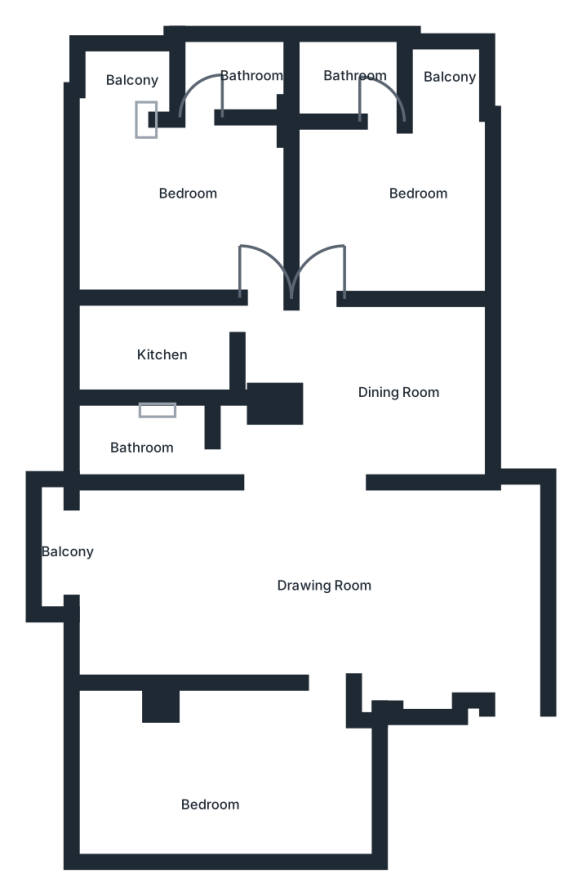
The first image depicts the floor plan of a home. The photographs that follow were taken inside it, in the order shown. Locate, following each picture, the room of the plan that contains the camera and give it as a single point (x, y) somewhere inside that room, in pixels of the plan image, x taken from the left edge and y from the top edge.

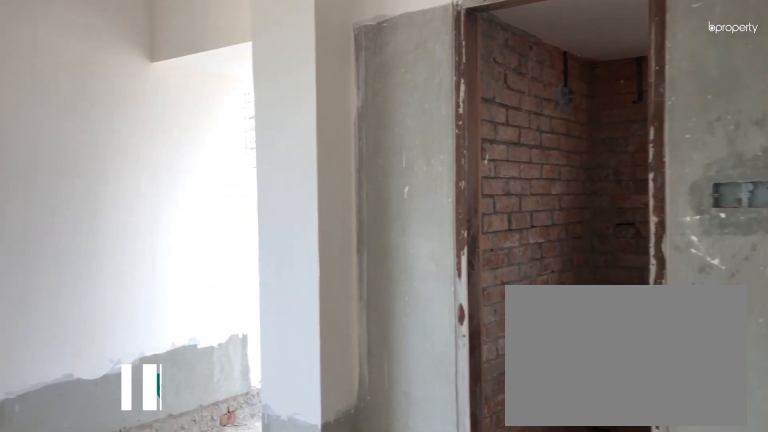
(189, 192)
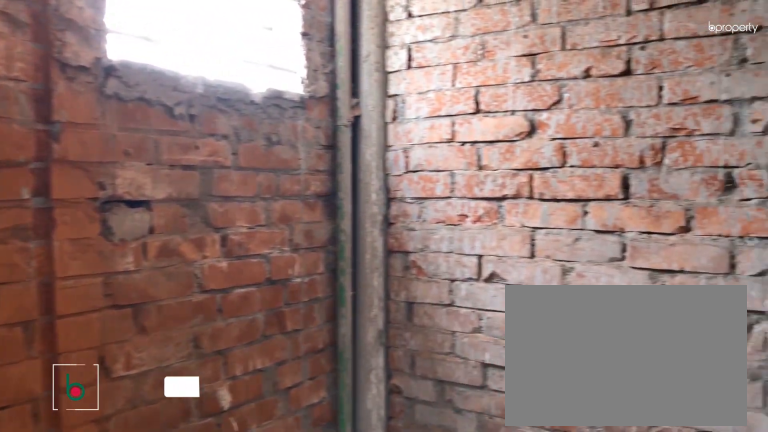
(217, 74)
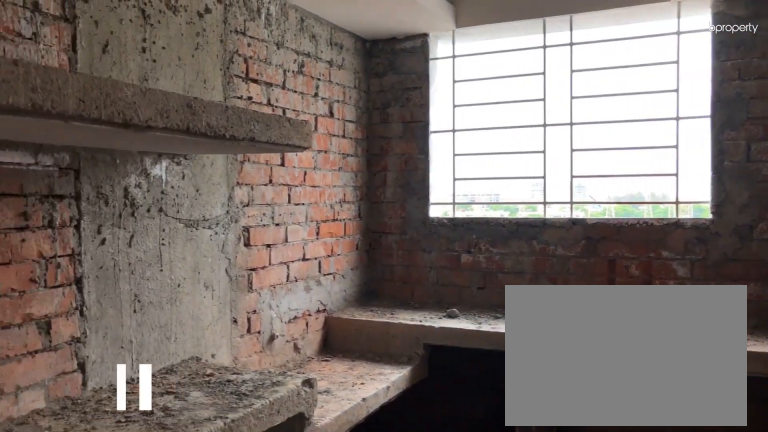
(162, 344)
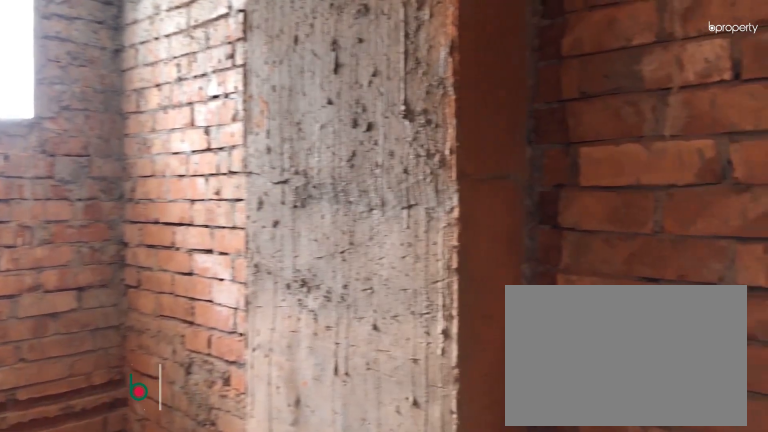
(159, 441)
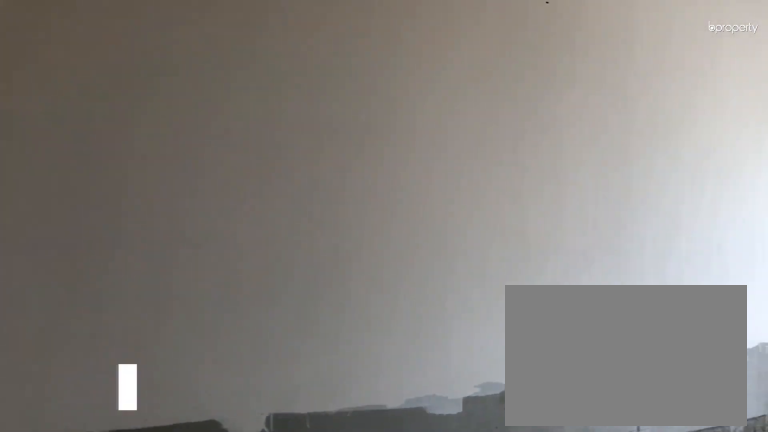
(239, 765)
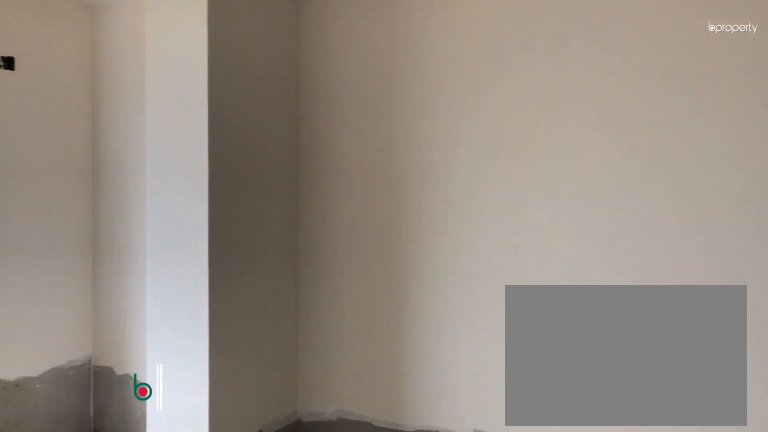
(238, 765)
